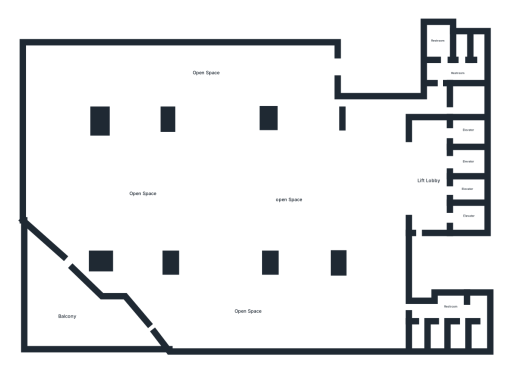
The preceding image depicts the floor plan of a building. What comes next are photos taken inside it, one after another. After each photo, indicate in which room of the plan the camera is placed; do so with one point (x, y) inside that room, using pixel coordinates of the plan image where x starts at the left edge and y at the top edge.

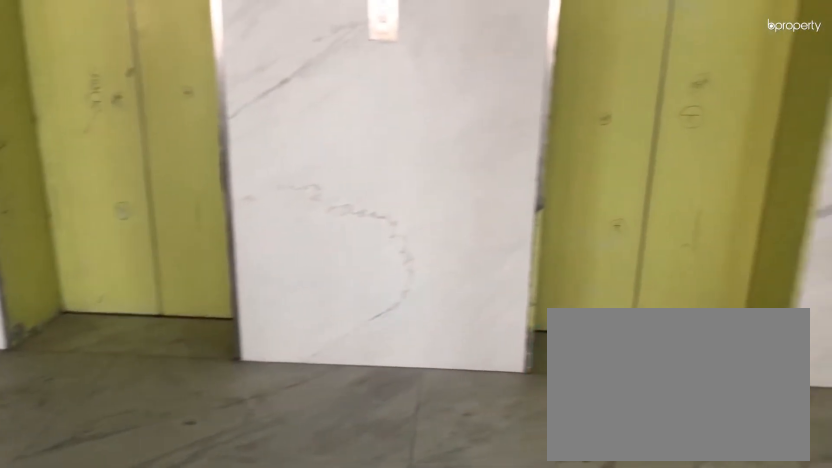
(428, 178)
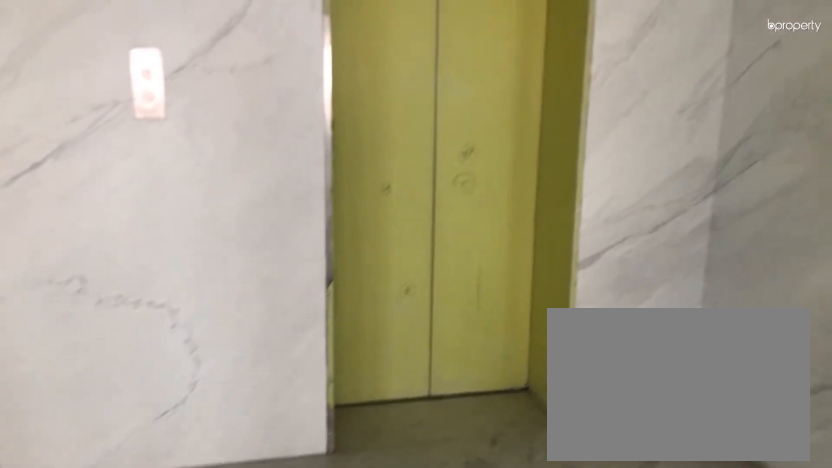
(428, 178)
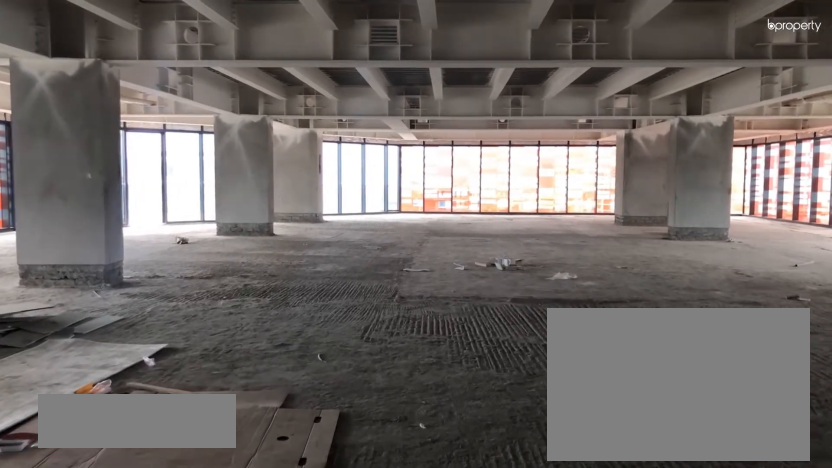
(316, 183)
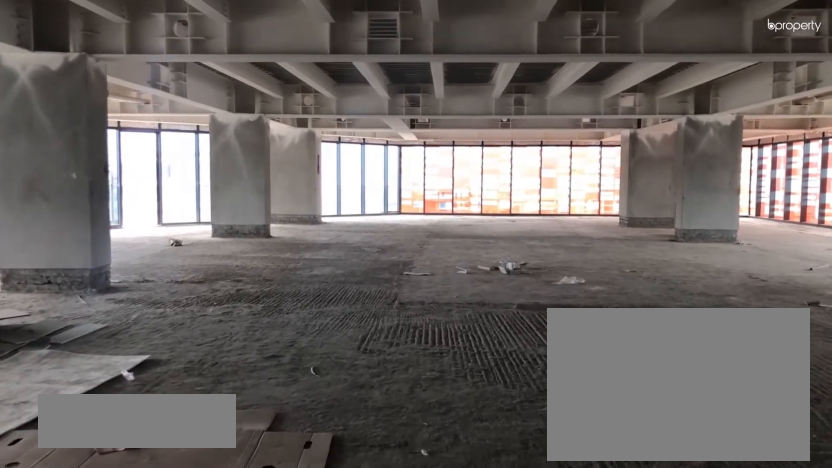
(316, 183)
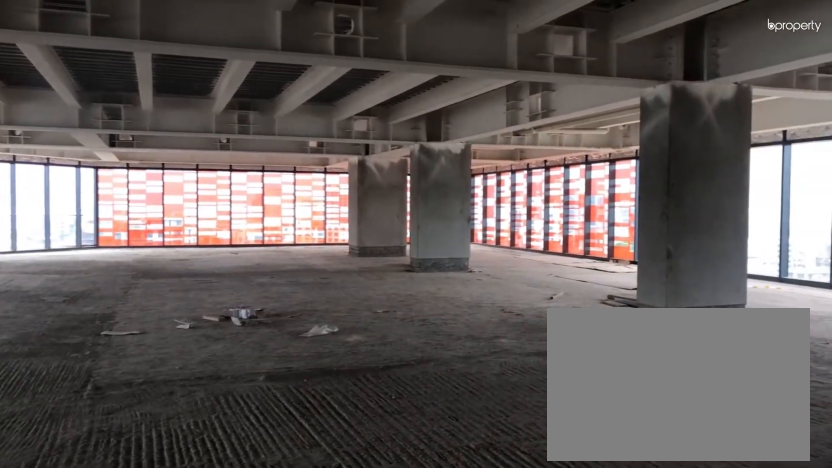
(235, 173)
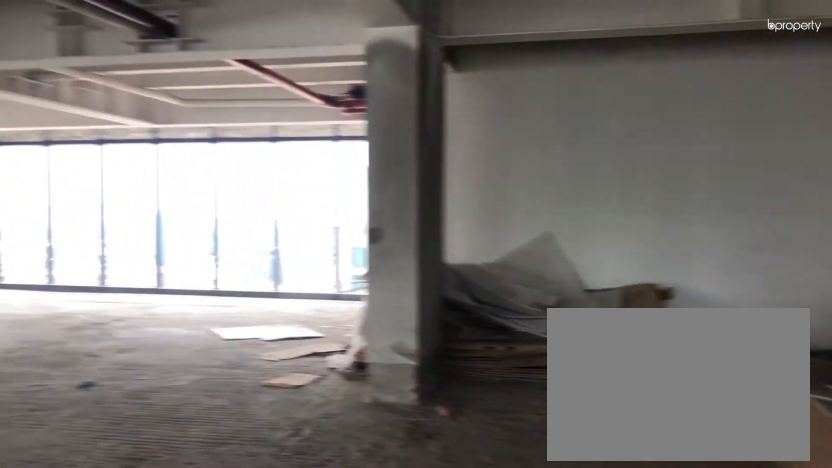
(329, 154)
